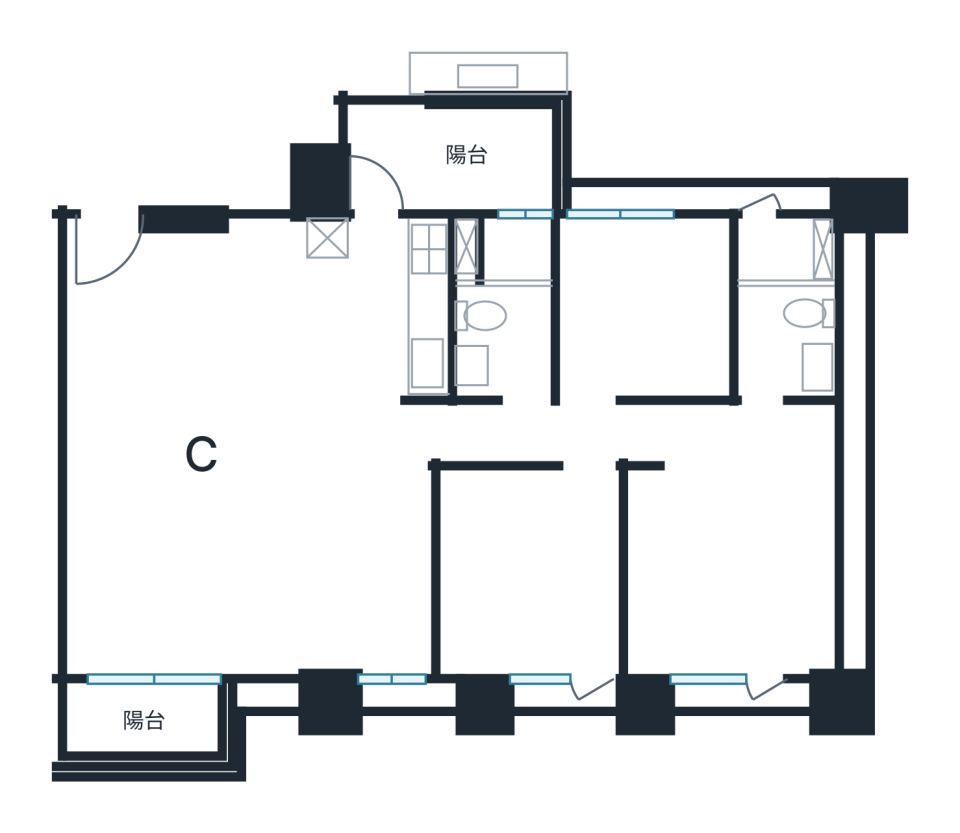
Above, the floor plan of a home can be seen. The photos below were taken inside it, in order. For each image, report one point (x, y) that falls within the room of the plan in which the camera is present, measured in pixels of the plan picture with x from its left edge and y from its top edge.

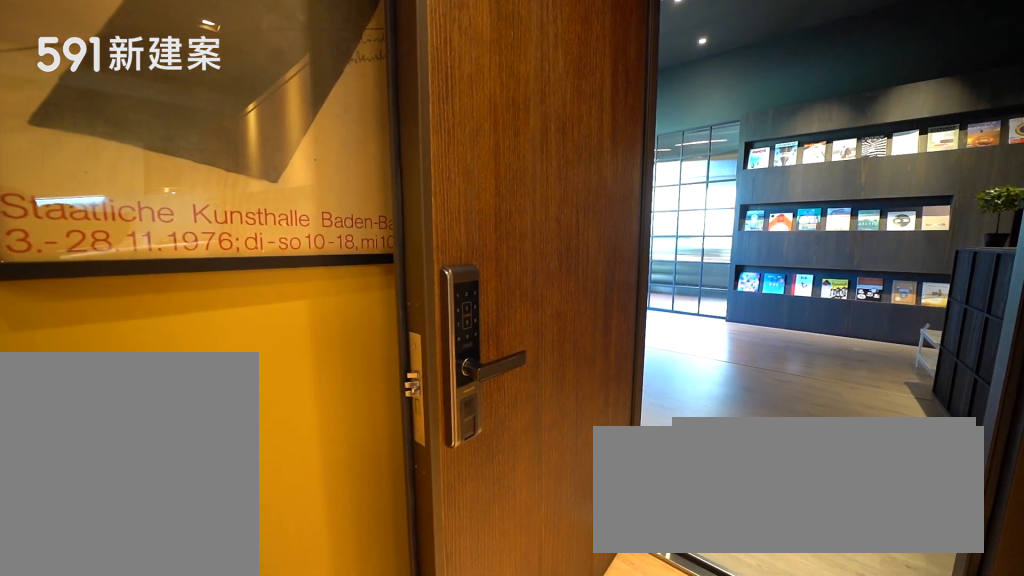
(115, 259)
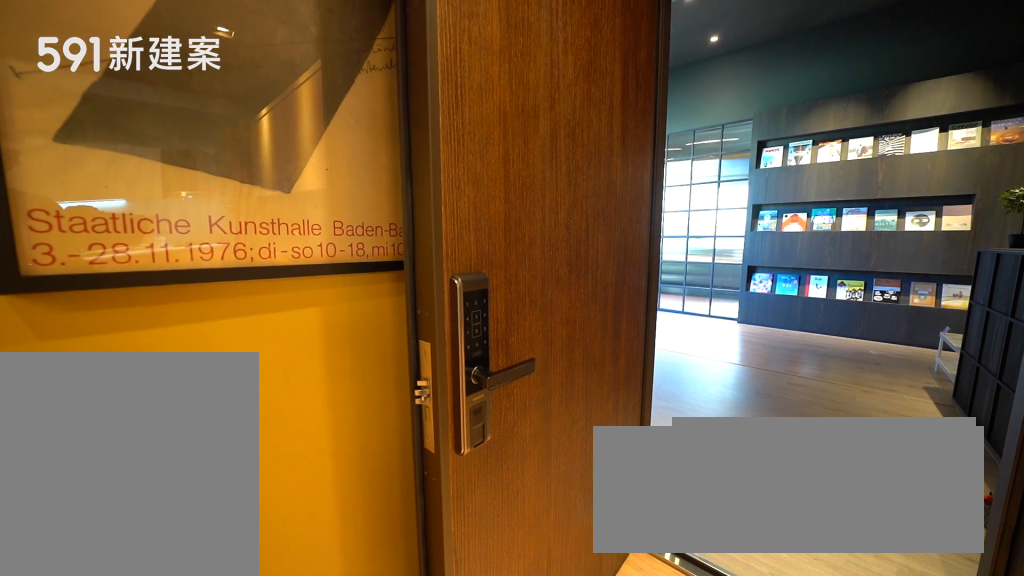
(115, 259)
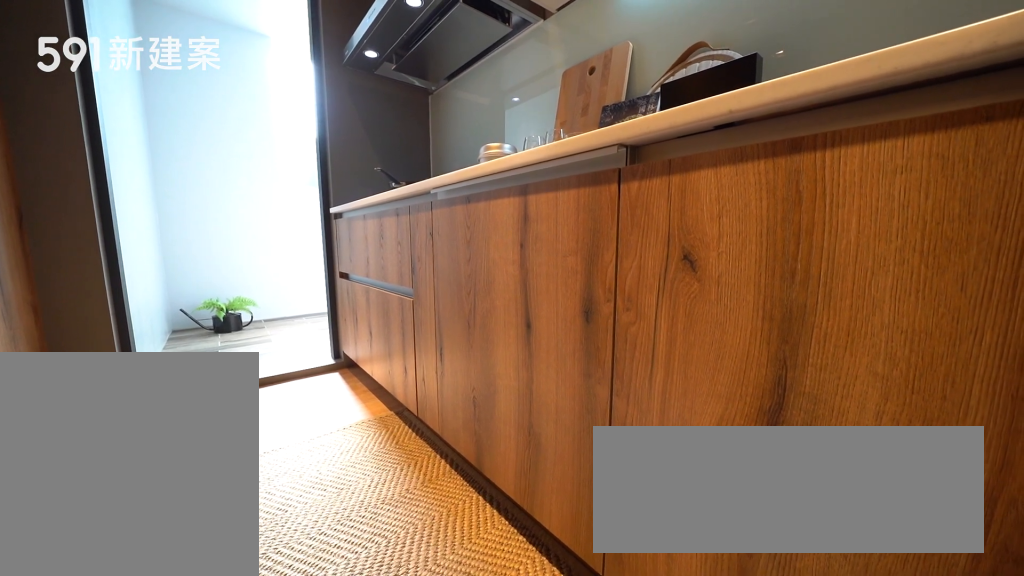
(381, 305)
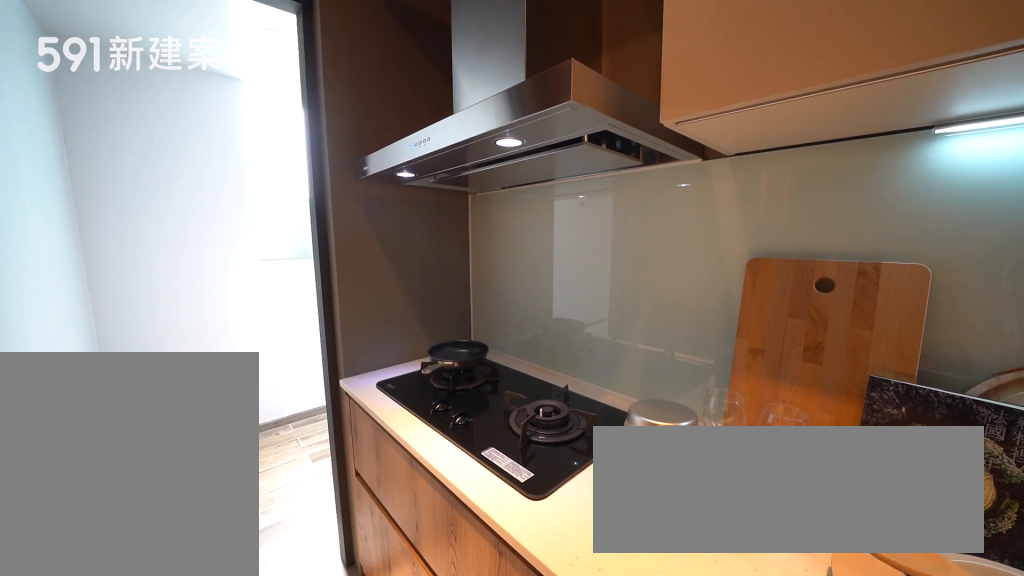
(381, 305)
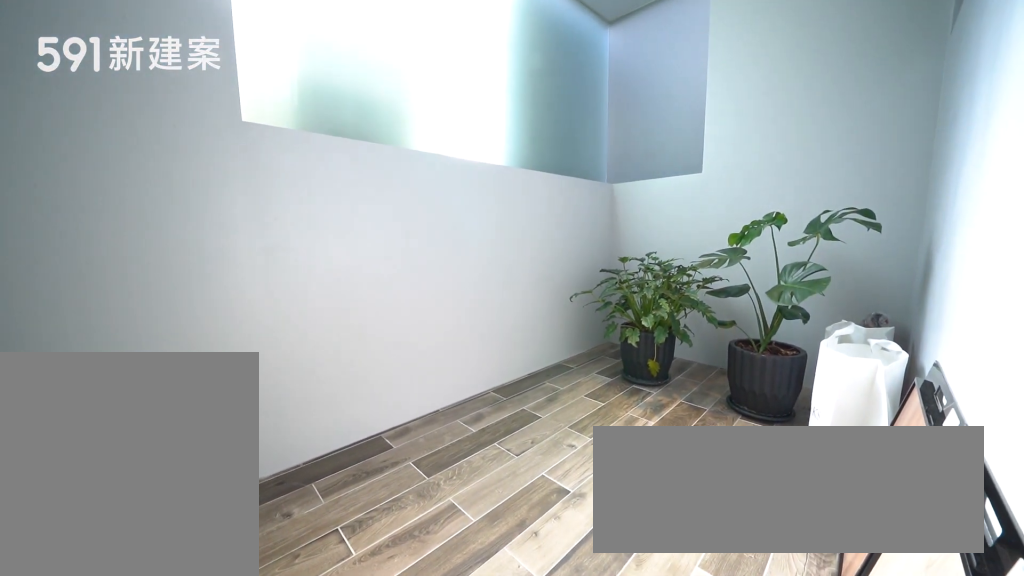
(450, 159)
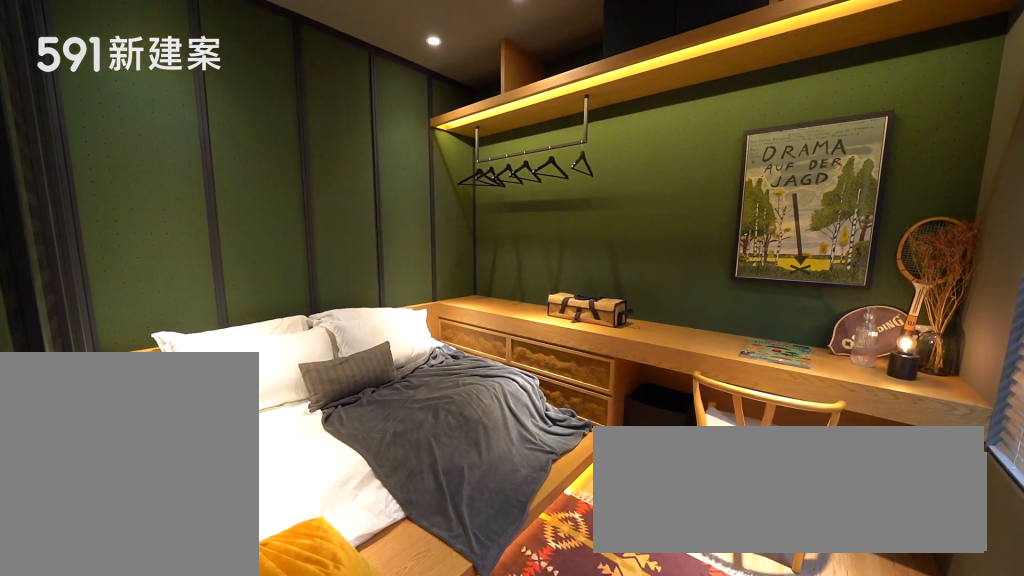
(531, 569)
